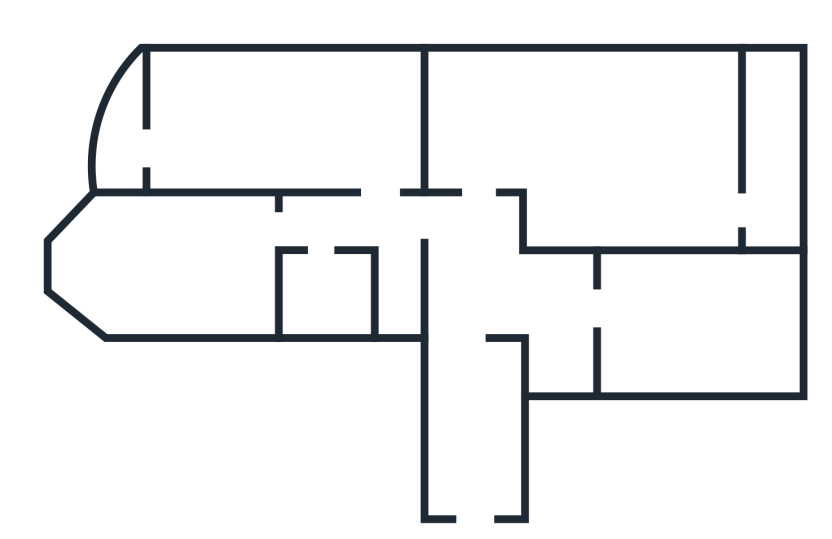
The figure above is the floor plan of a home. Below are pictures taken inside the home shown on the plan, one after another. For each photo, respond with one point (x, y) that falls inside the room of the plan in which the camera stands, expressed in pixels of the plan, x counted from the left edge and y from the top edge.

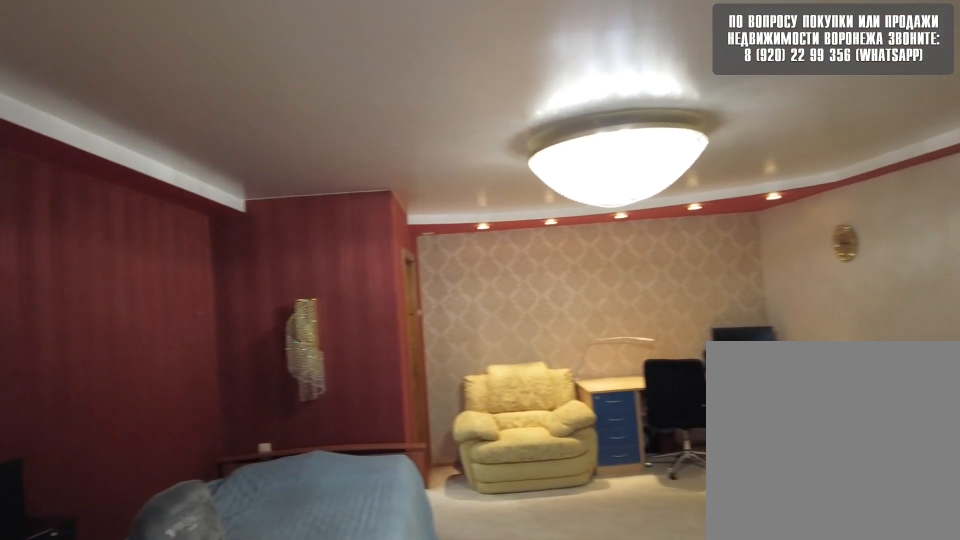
(541, 135)
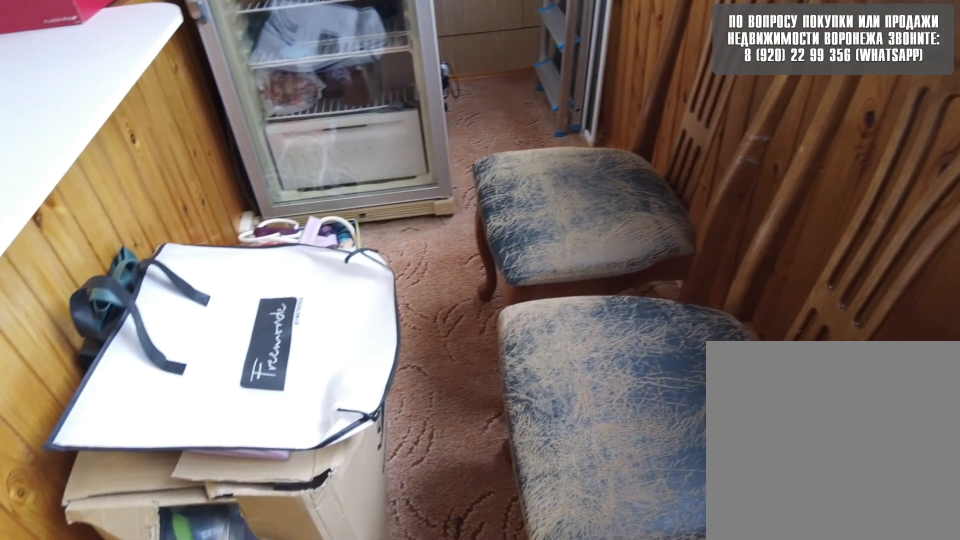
(789, 202)
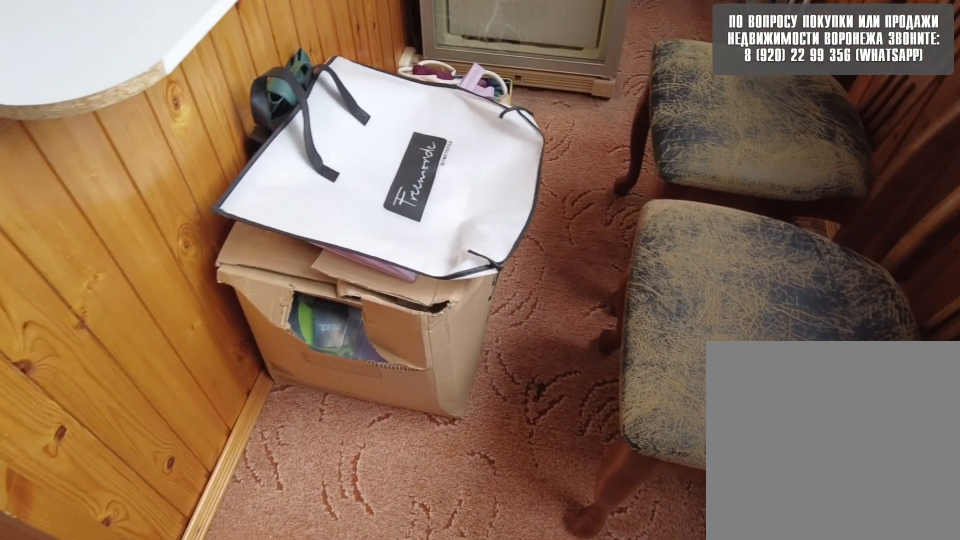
(789, 202)
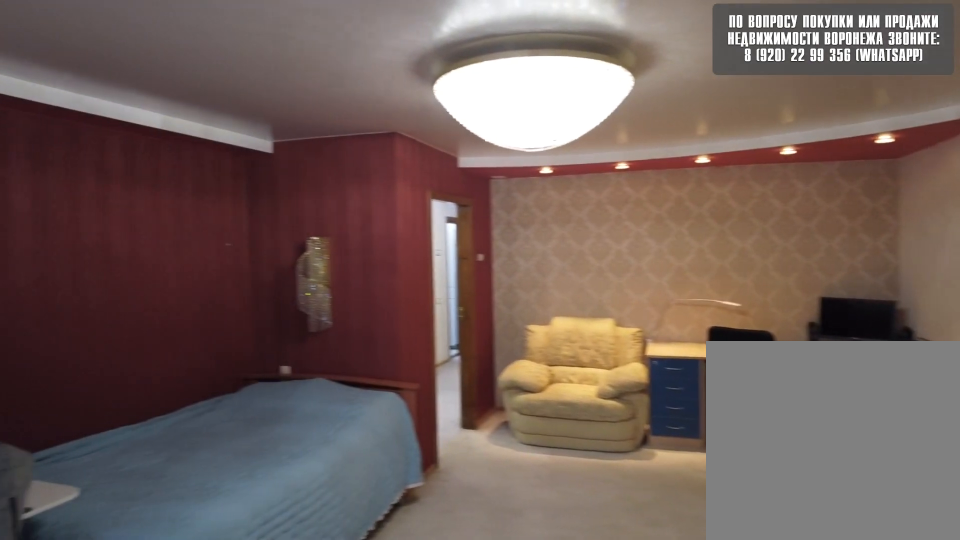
(656, 197)
